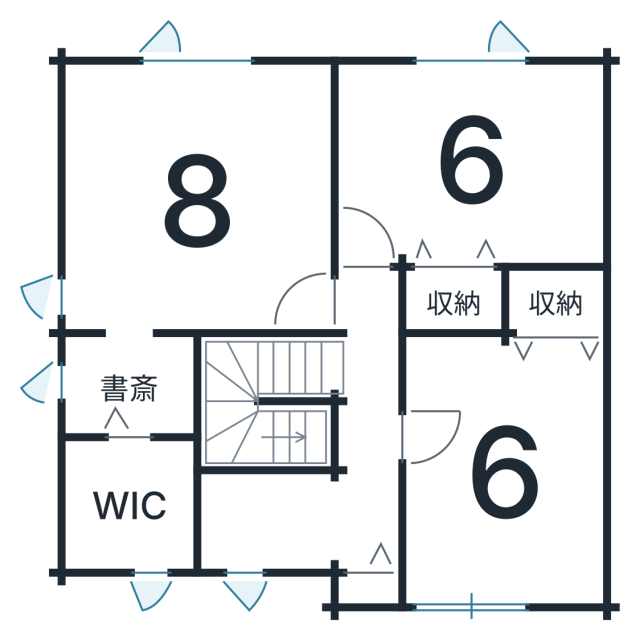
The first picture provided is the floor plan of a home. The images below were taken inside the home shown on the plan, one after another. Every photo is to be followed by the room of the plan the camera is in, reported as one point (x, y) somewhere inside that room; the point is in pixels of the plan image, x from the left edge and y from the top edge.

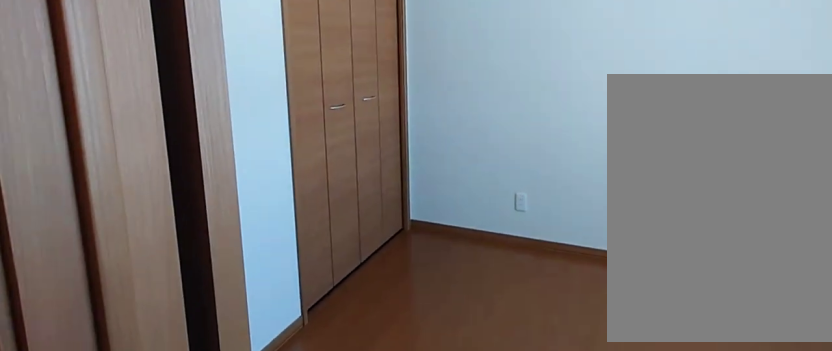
(491, 480)
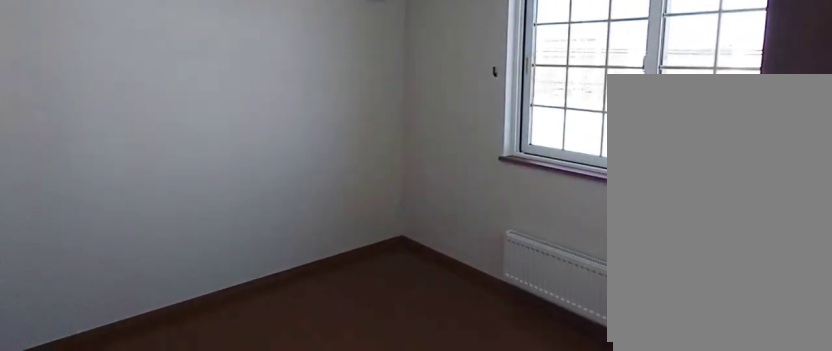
(491, 481)
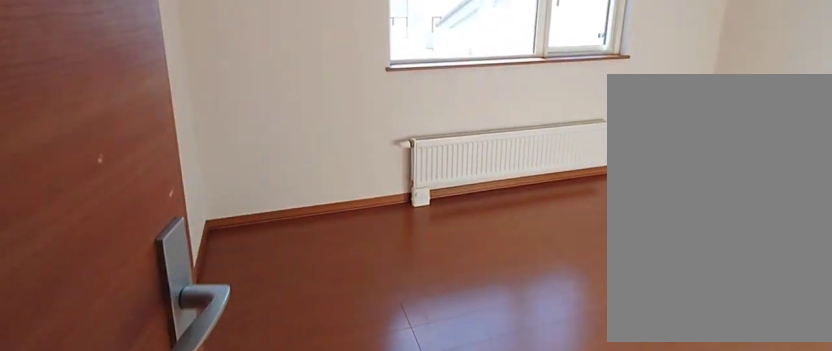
(466, 173)
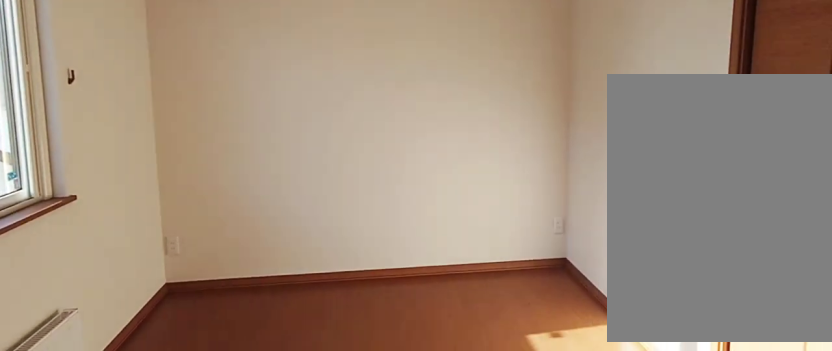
(466, 173)
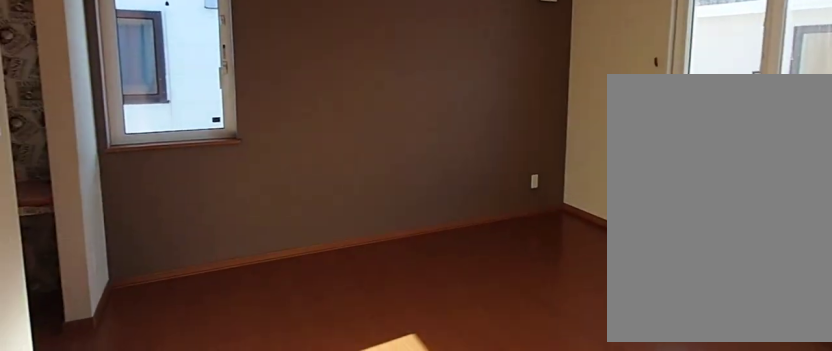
(185, 218)
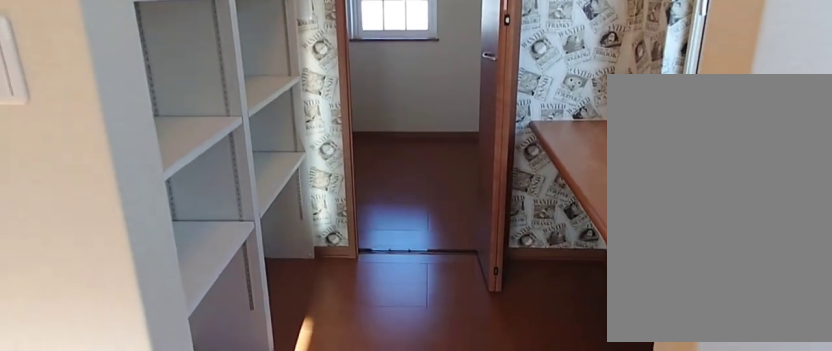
(125, 394)
